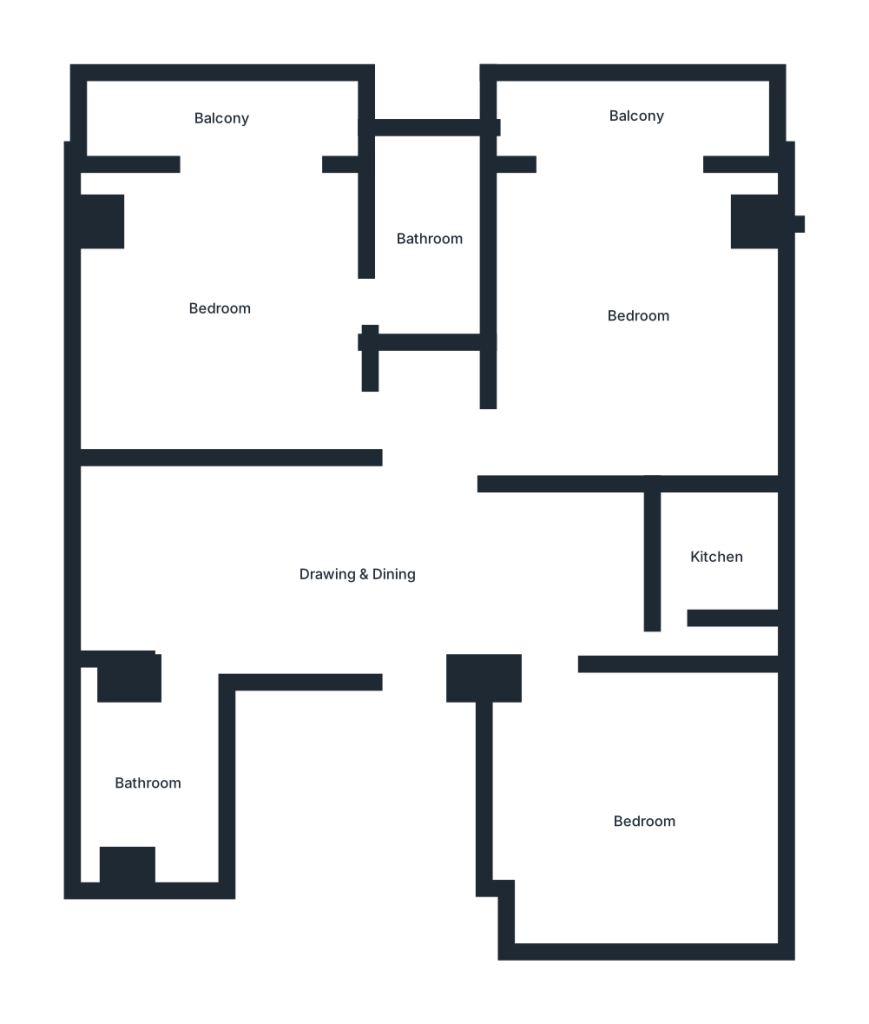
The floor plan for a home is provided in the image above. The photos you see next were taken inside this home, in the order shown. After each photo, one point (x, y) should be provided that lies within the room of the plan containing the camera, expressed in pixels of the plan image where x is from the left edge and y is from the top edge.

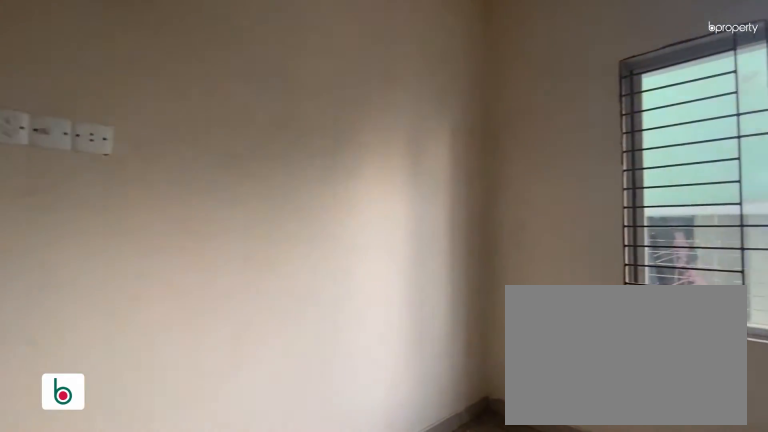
(640, 823)
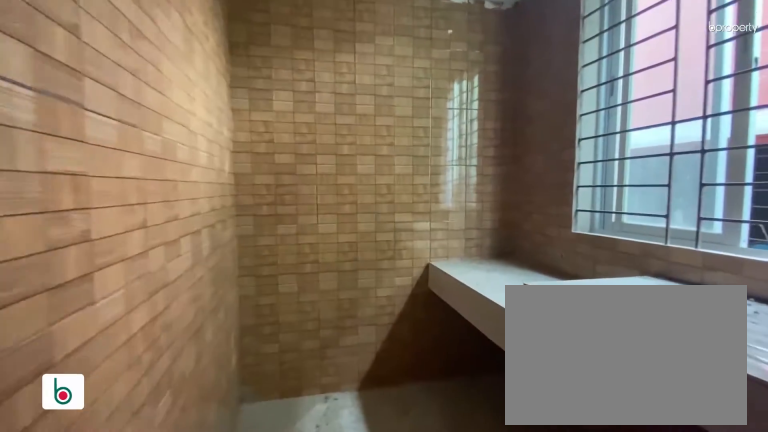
(714, 557)
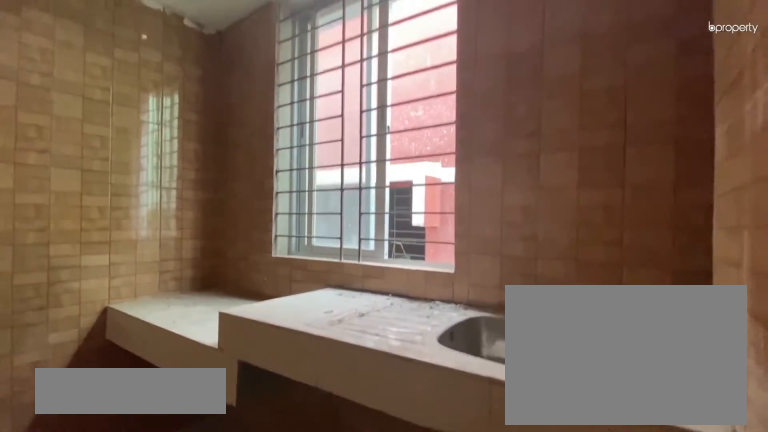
(714, 557)
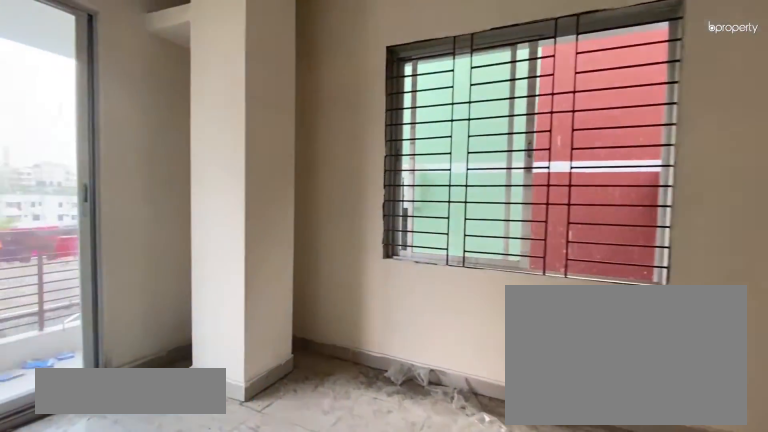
(634, 317)
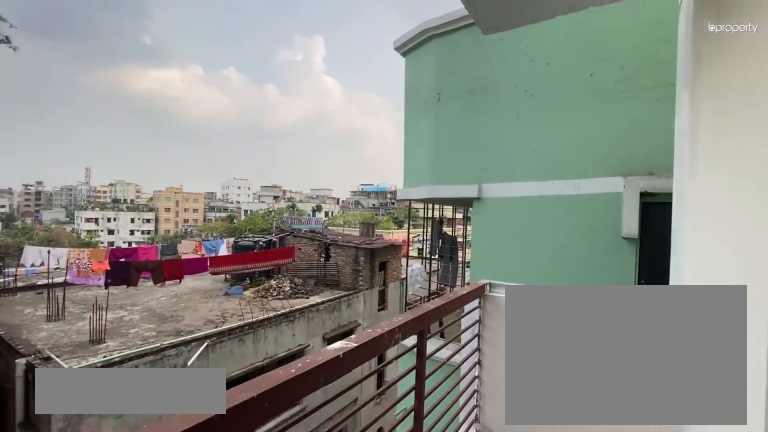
(637, 116)
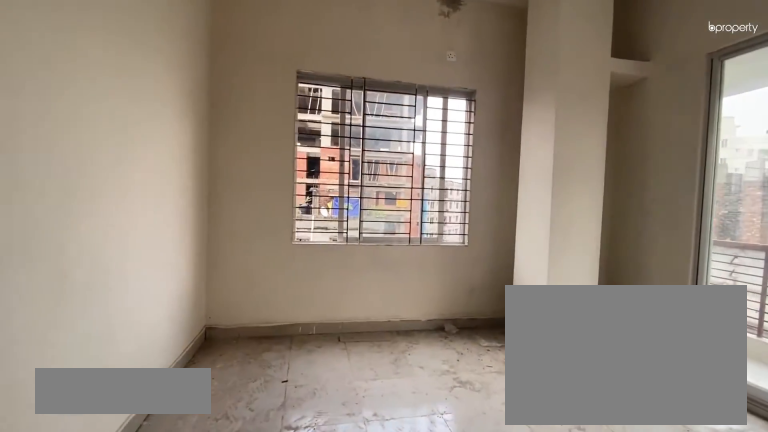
(219, 308)
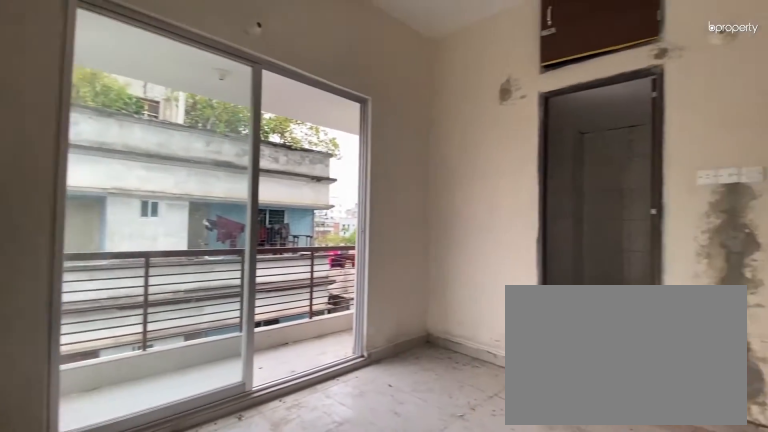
(219, 308)
